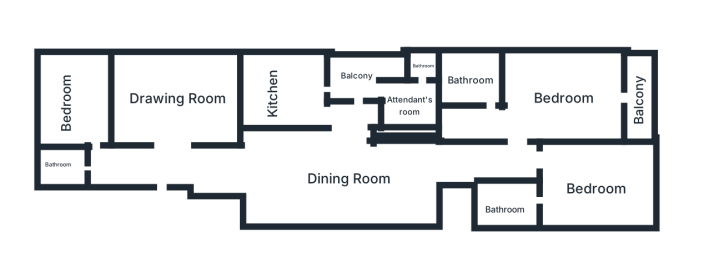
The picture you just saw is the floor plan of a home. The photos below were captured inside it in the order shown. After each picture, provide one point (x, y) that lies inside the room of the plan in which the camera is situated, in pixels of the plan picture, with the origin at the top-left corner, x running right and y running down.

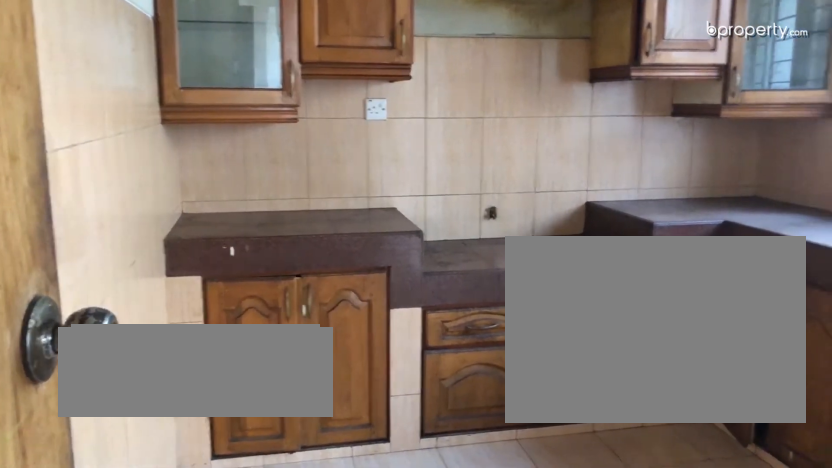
(296, 84)
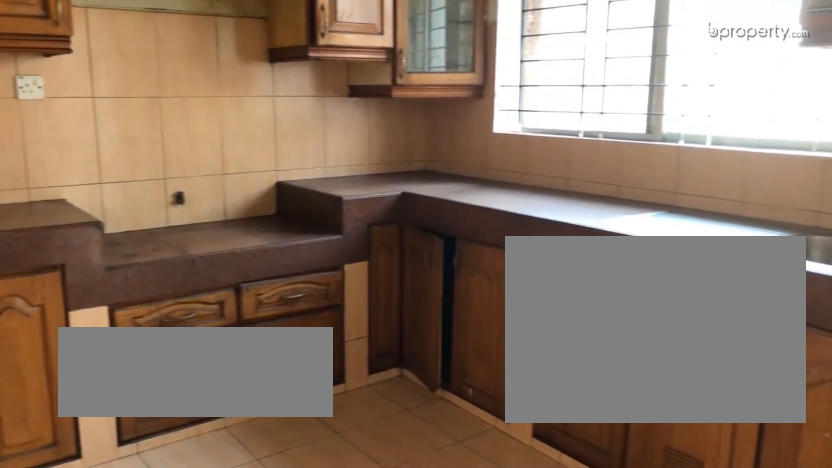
(296, 84)
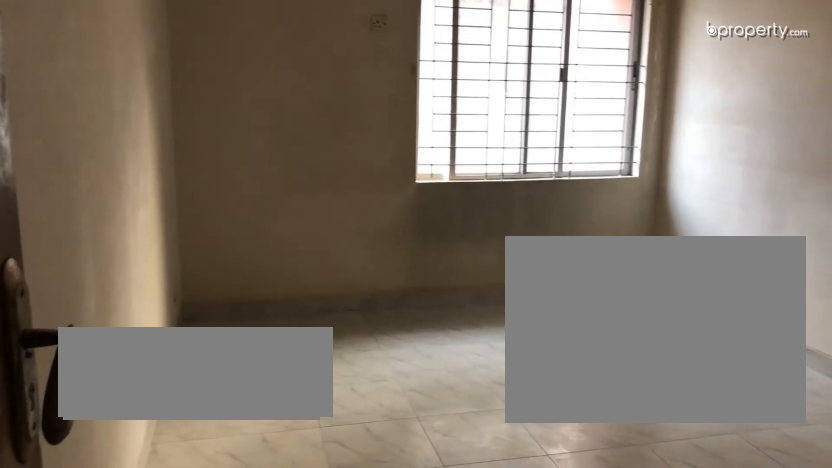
(593, 166)
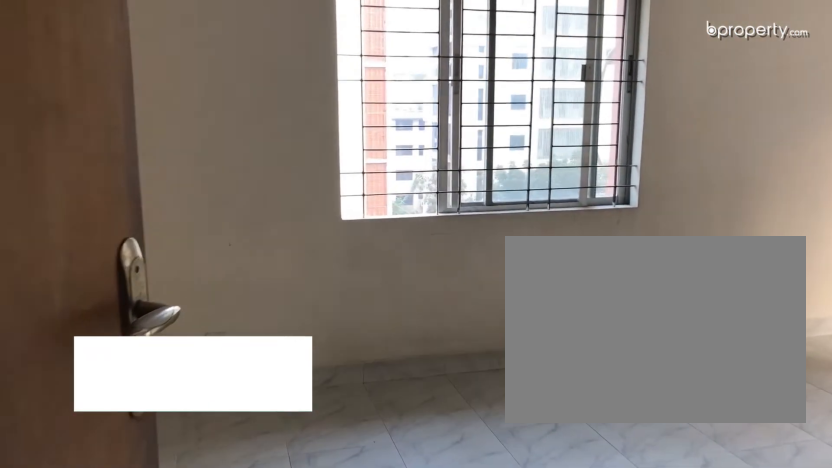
(559, 91)
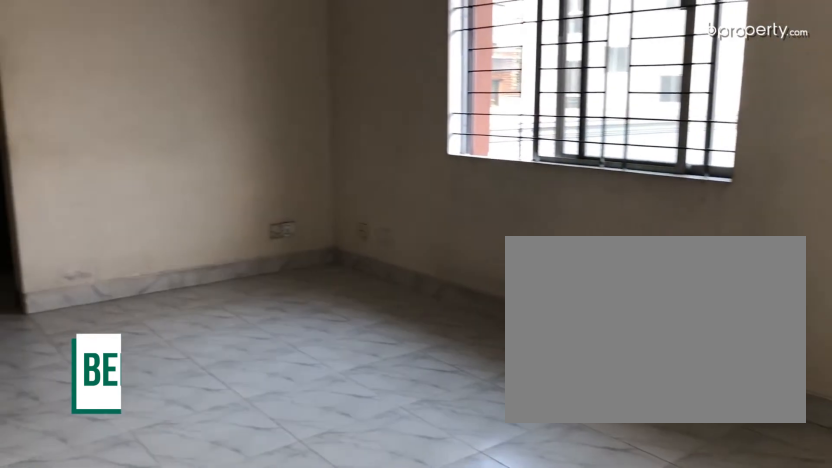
(560, 84)
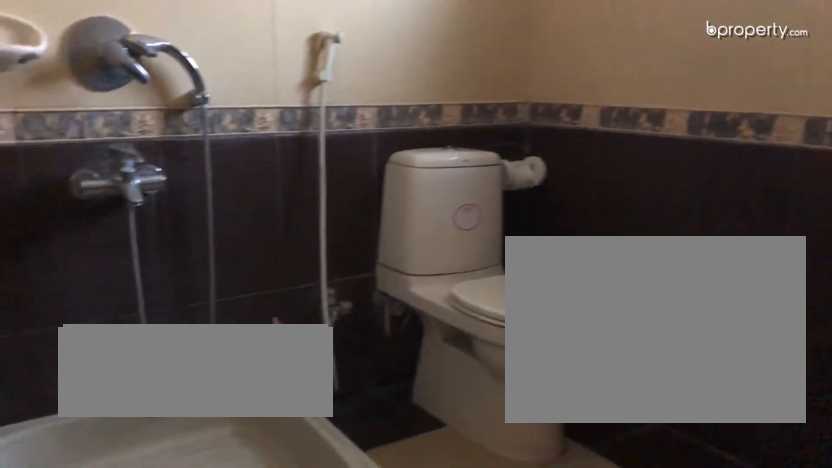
(475, 84)
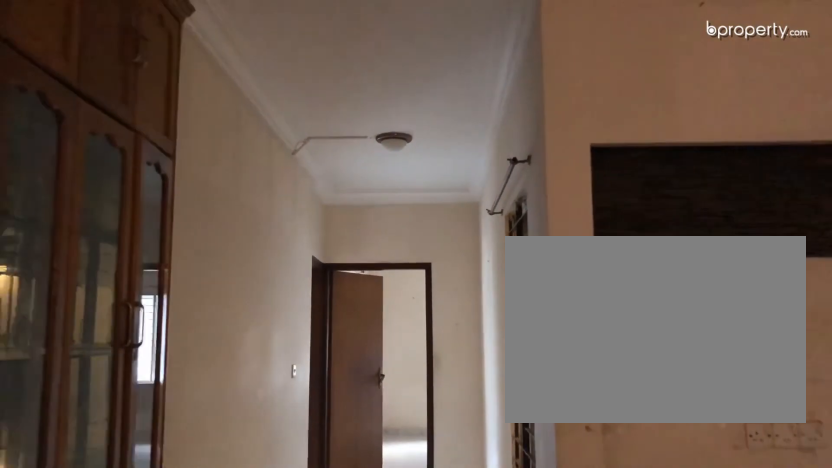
(394, 162)
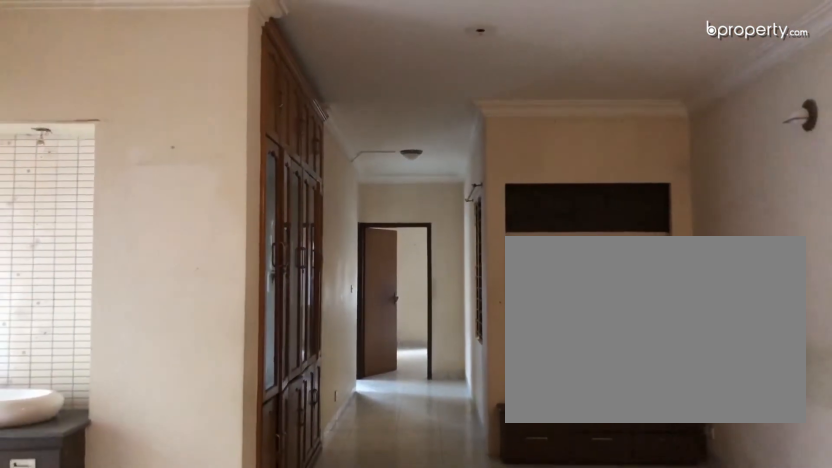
(295, 162)
